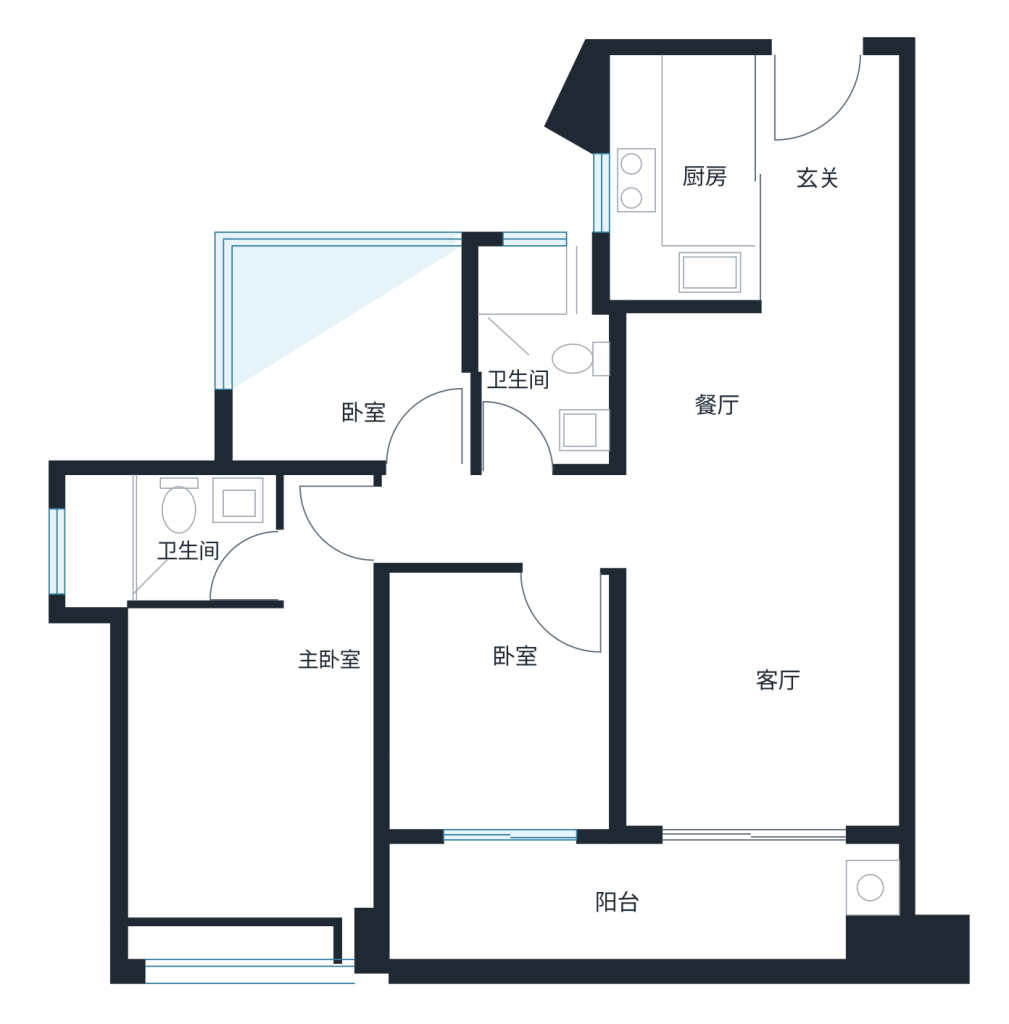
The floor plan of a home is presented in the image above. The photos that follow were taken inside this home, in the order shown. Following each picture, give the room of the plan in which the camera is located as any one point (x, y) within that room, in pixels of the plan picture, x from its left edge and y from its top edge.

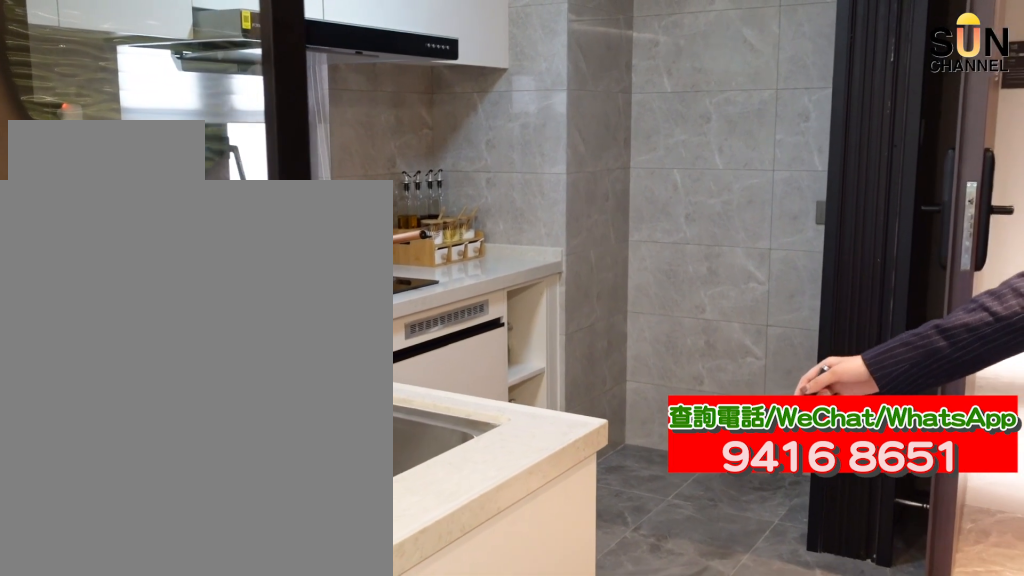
(690, 177)
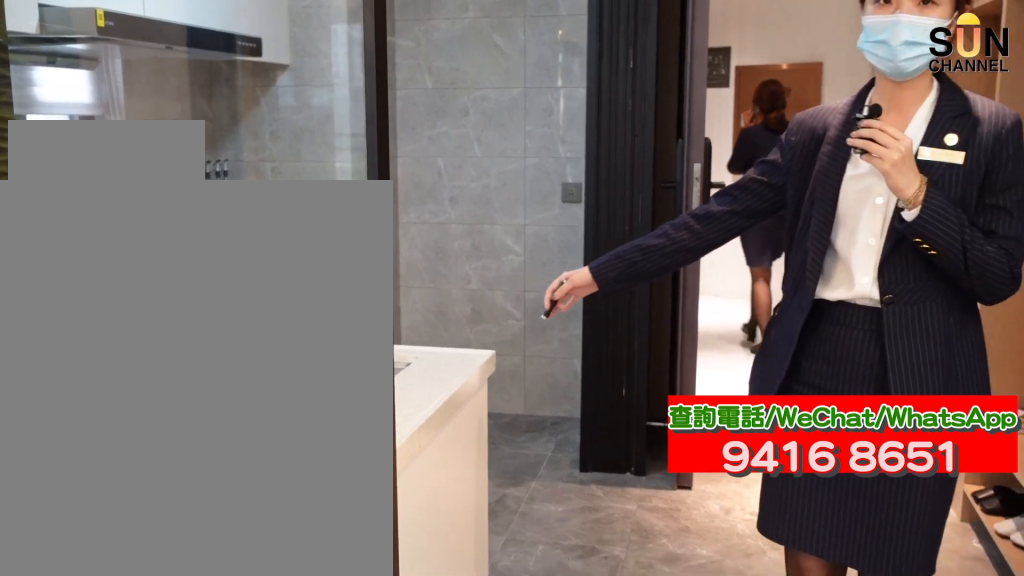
(690, 177)
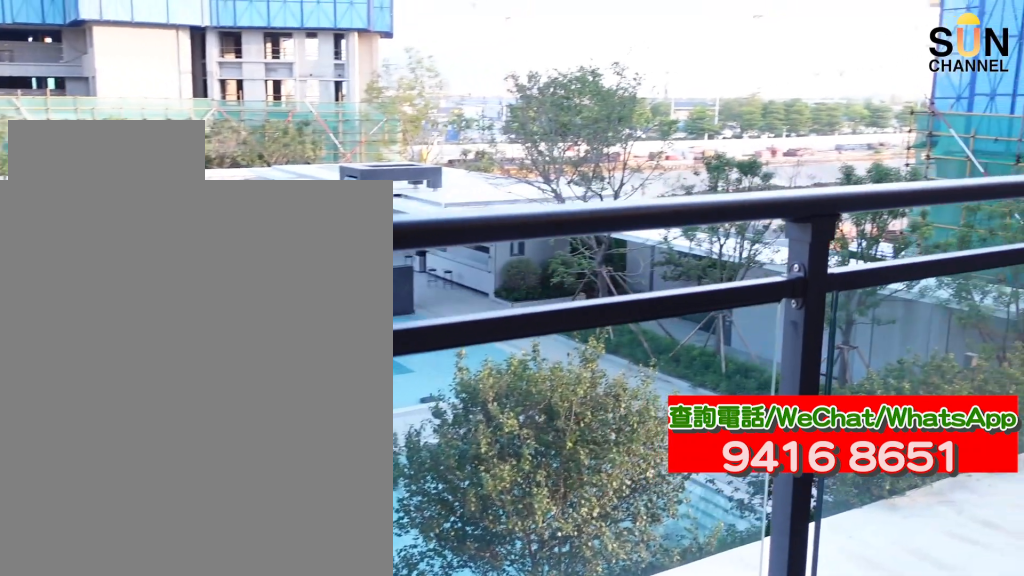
(639, 909)
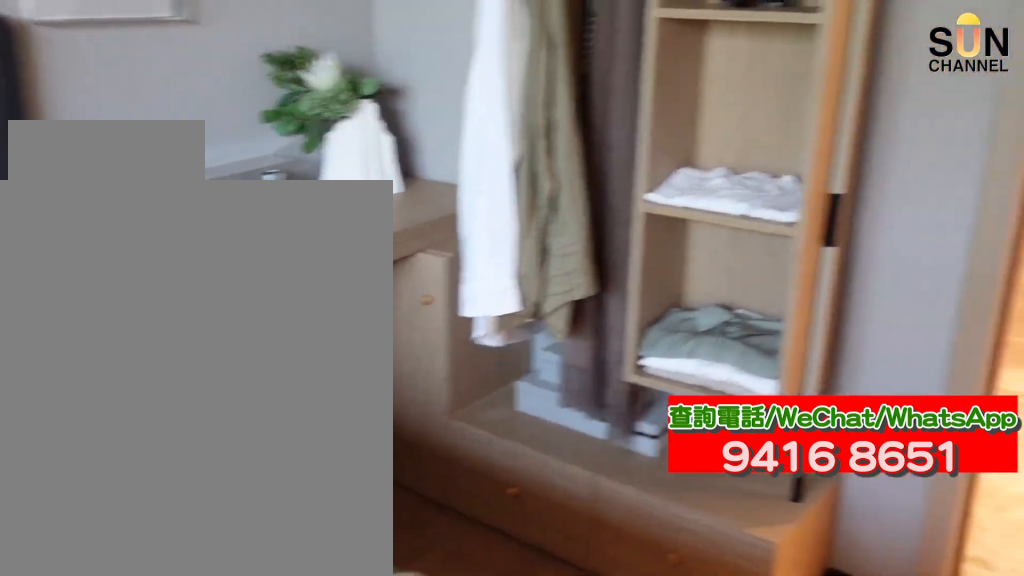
(505, 708)
